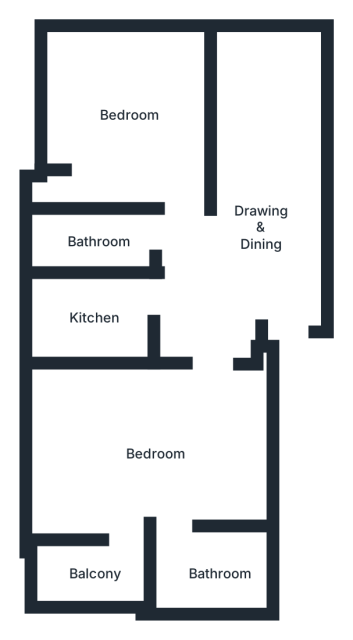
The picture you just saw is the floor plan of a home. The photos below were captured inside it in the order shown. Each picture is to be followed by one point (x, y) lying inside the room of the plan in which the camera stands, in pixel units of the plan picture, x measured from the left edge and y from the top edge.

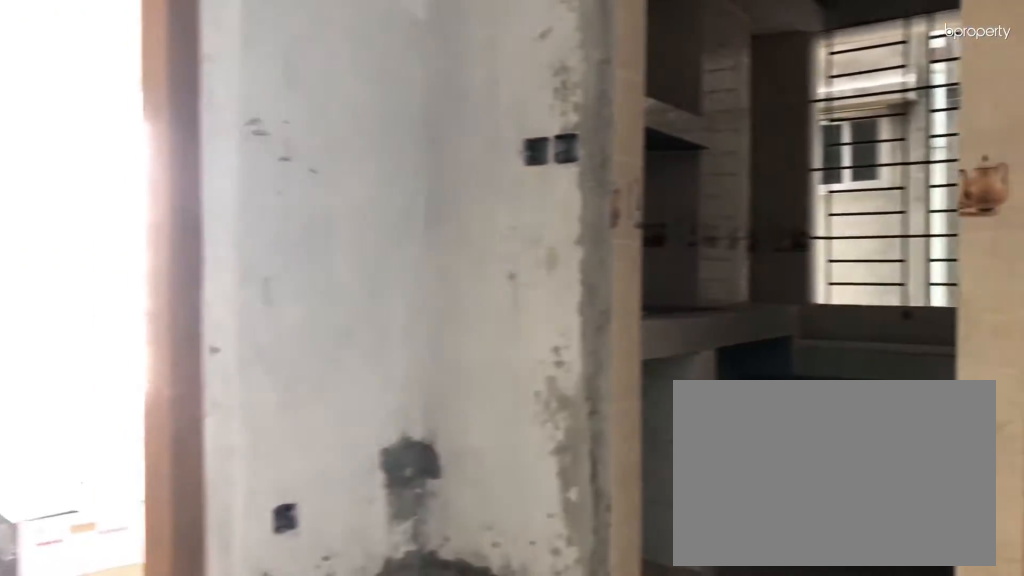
(257, 218)
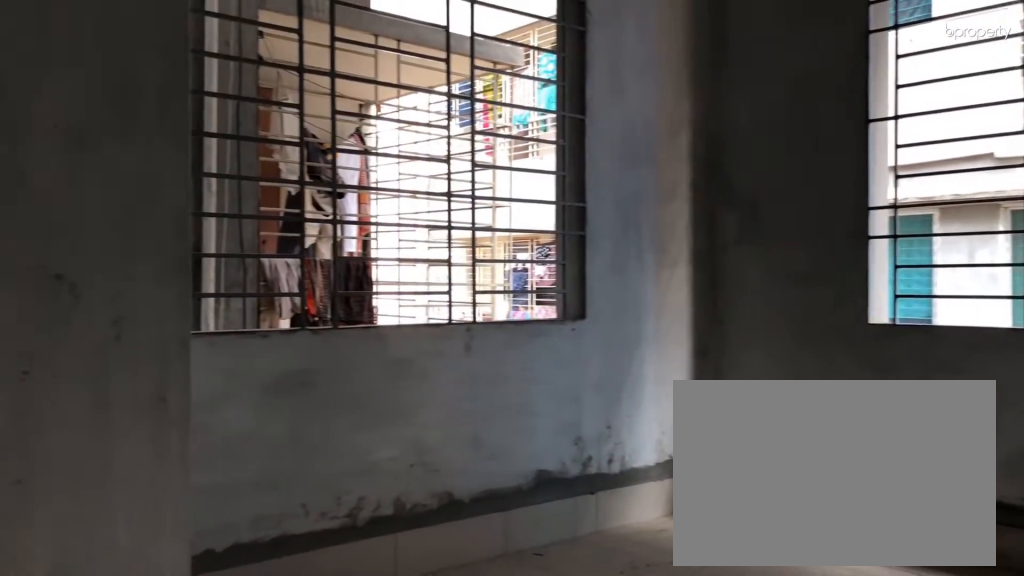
(121, 105)
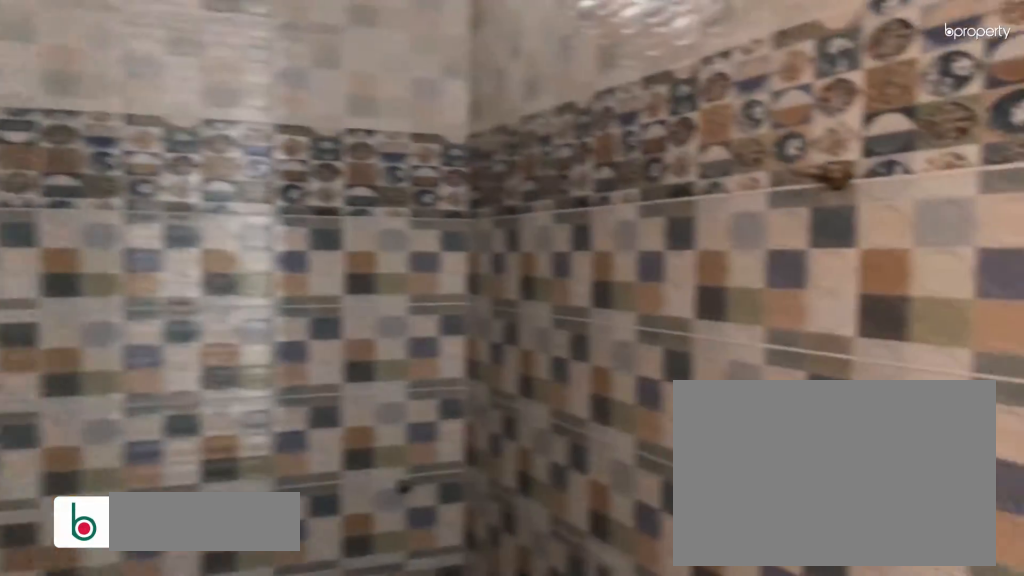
(98, 239)
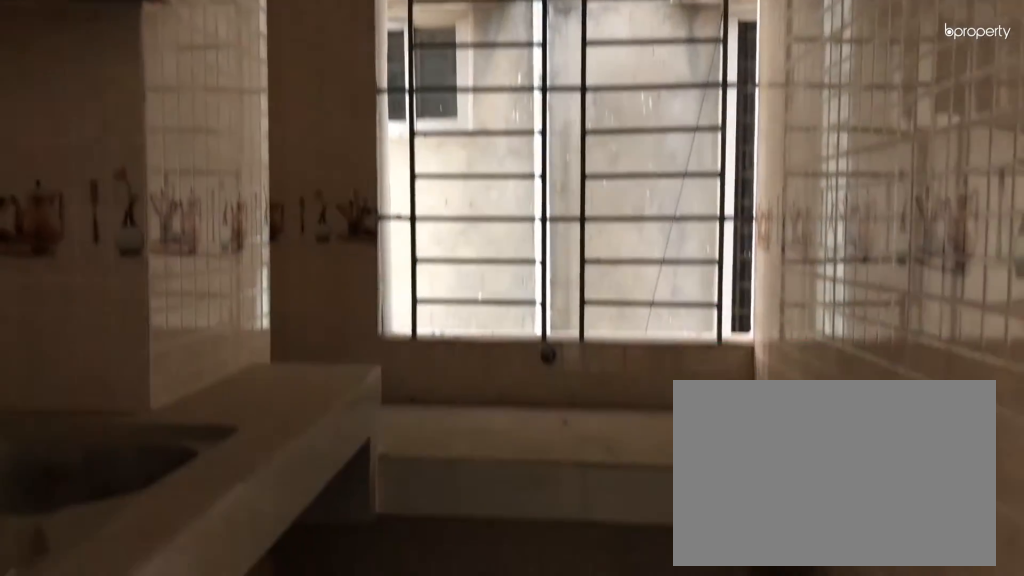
(101, 318)
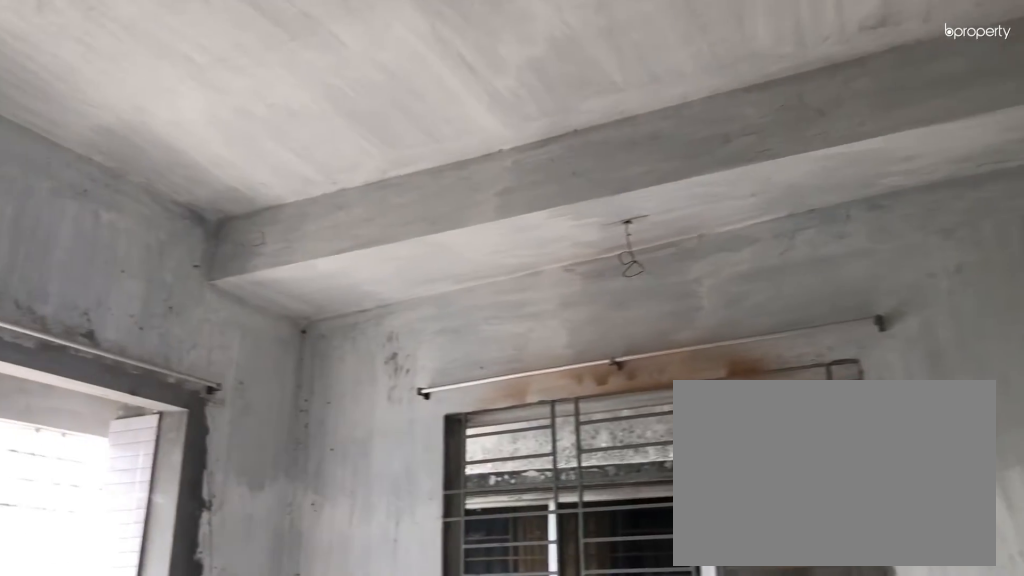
(162, 449)
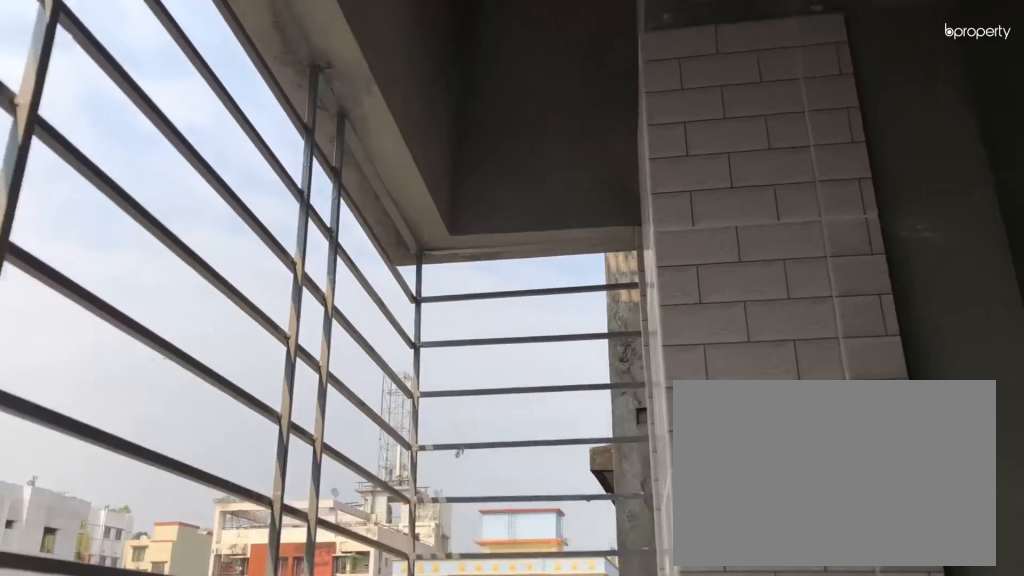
(93, 568)
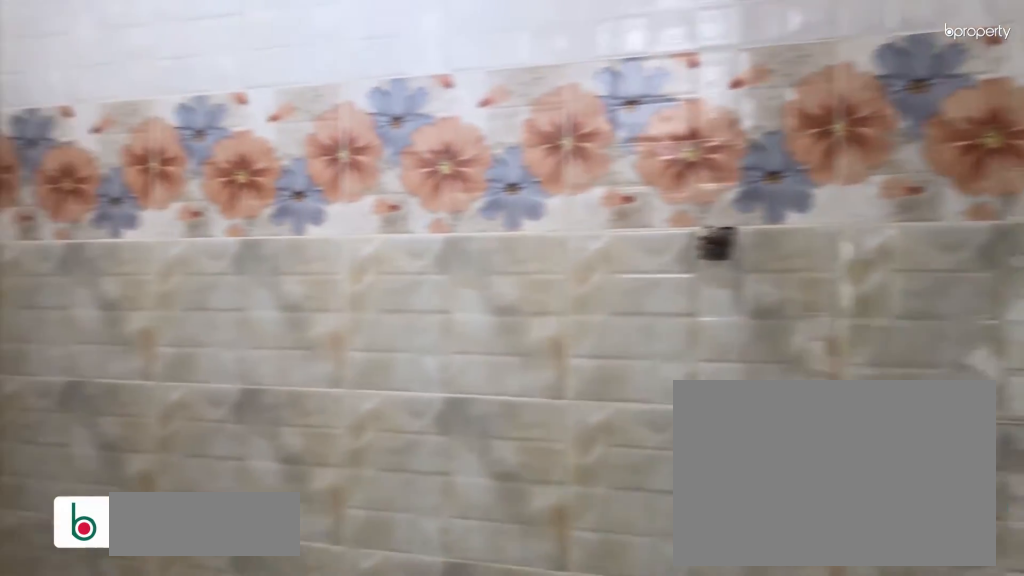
(221, 569)
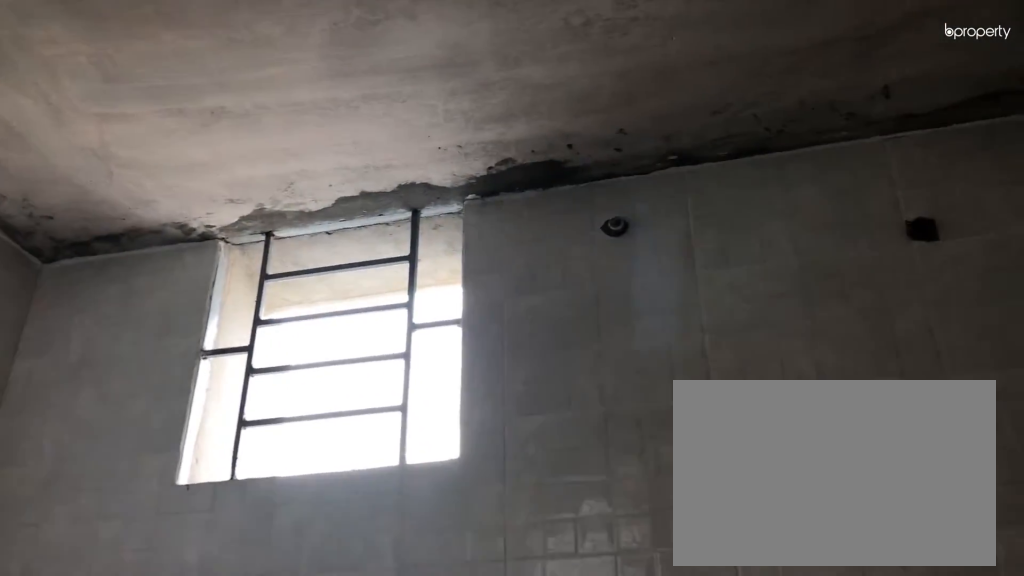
(221, 569)
